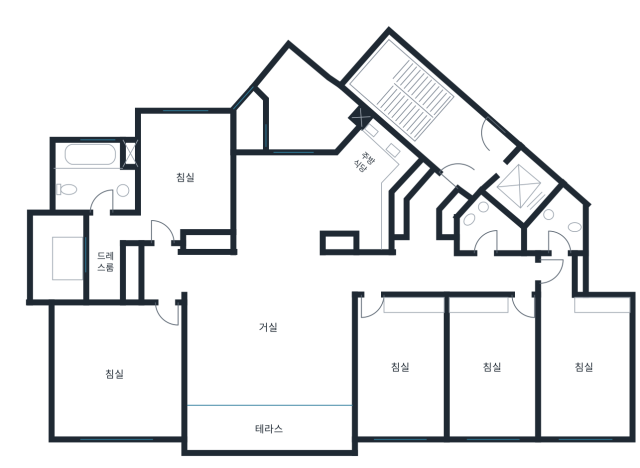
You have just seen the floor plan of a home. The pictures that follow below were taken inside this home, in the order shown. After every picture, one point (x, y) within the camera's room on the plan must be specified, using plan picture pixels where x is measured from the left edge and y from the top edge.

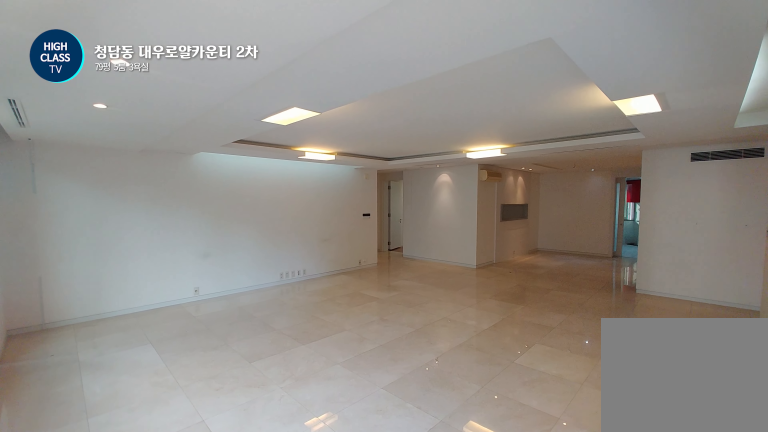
(269, 336)
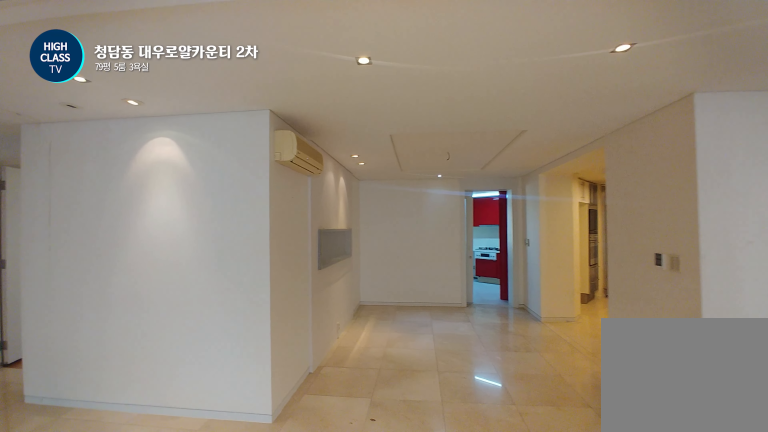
(269, 336)
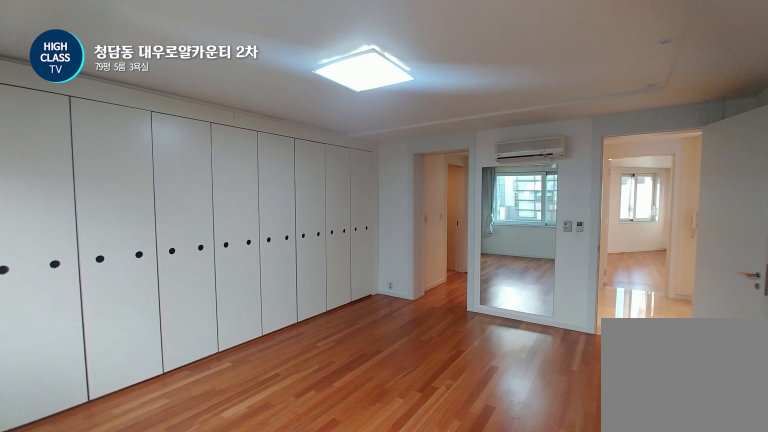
(117, 373)
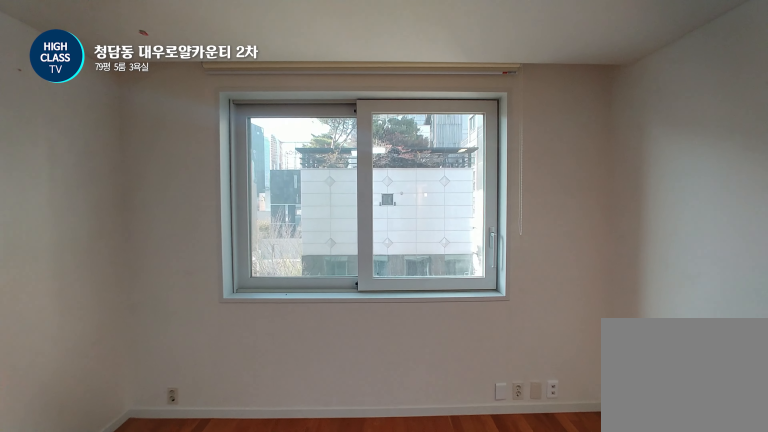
(581, 367)
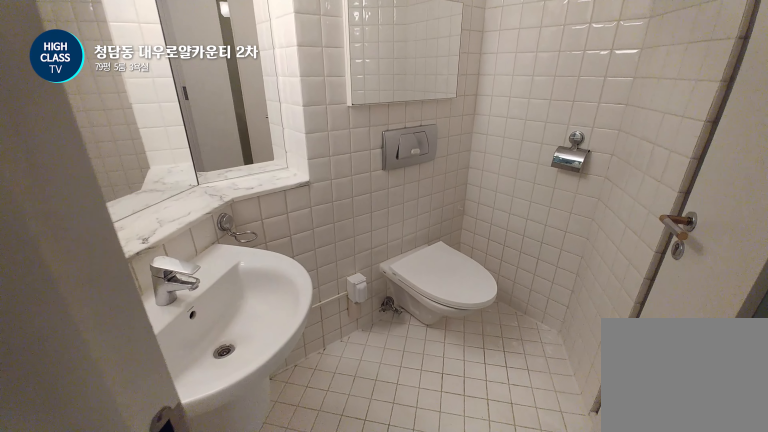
(487, 229)
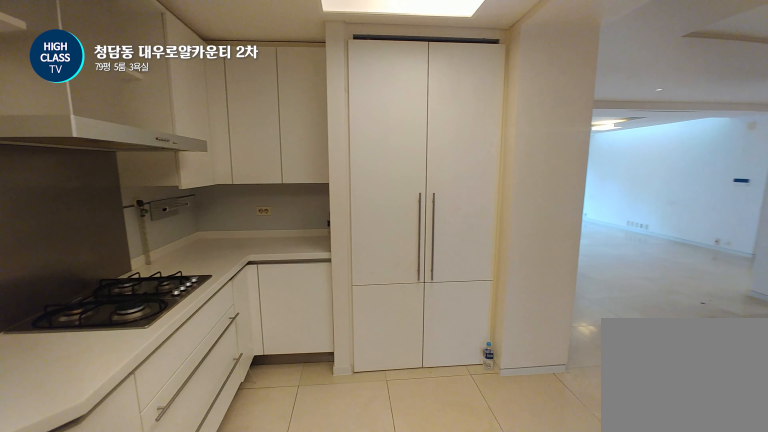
(321, 196)
